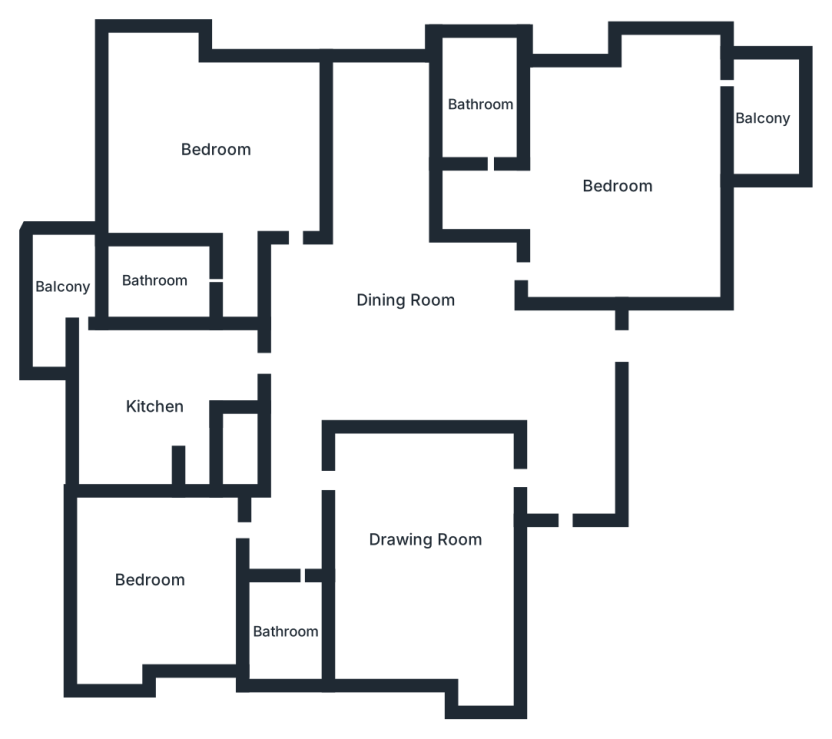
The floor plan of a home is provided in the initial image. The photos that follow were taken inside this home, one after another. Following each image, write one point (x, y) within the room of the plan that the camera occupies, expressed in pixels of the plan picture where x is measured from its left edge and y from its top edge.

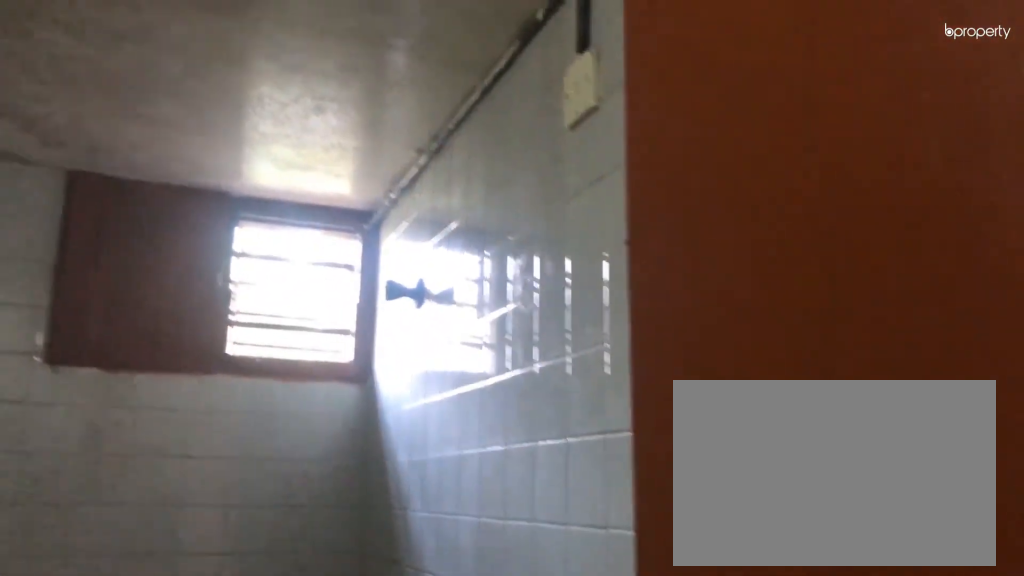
(480, 107)
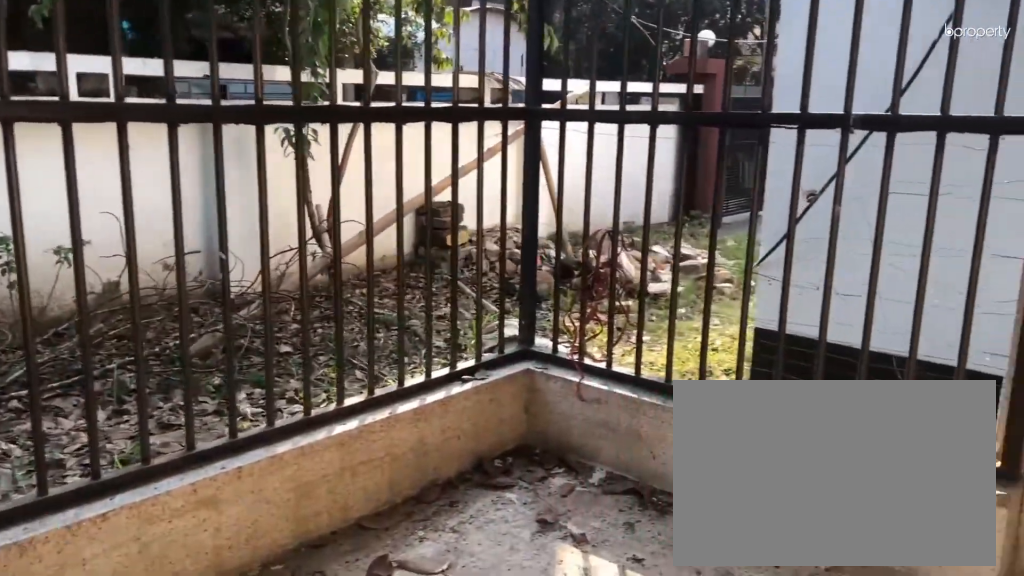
(767, 113)
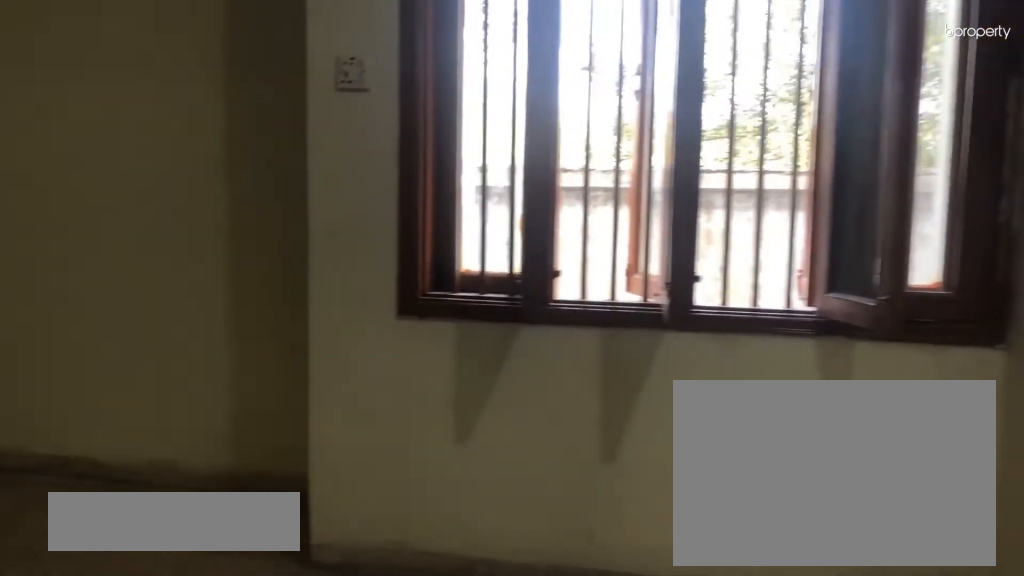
(215, 156)
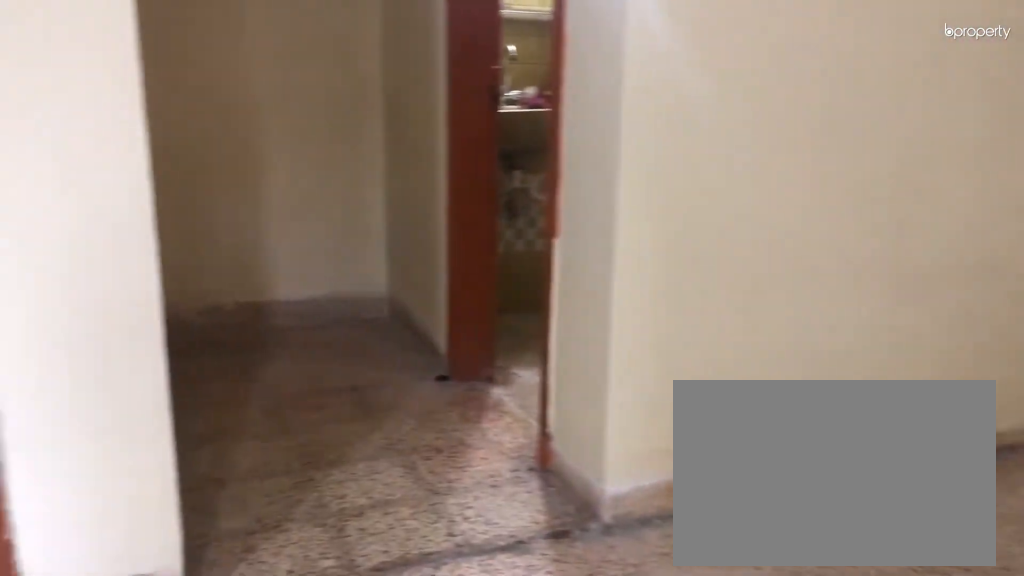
(215, 156)
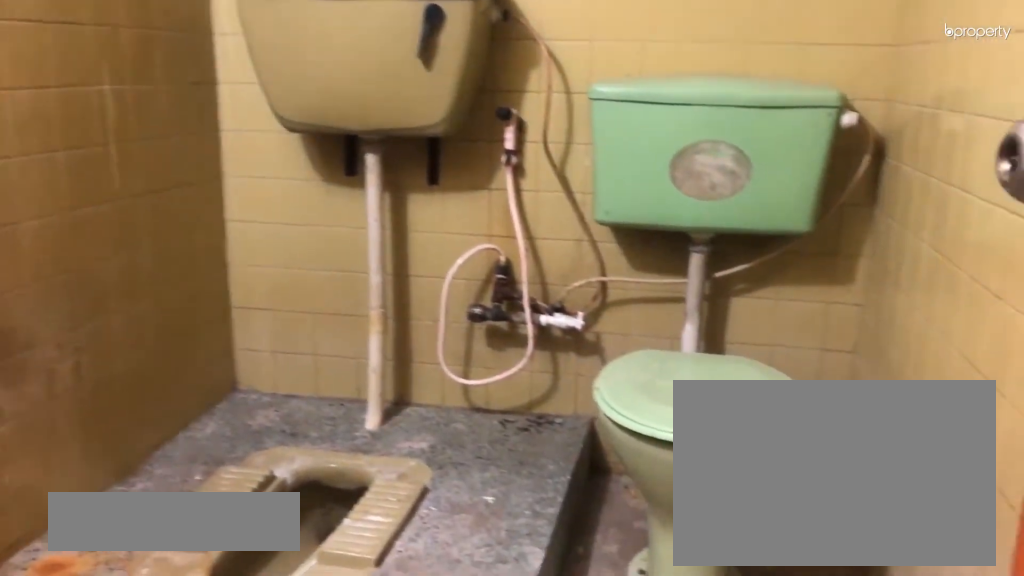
(155, 281)
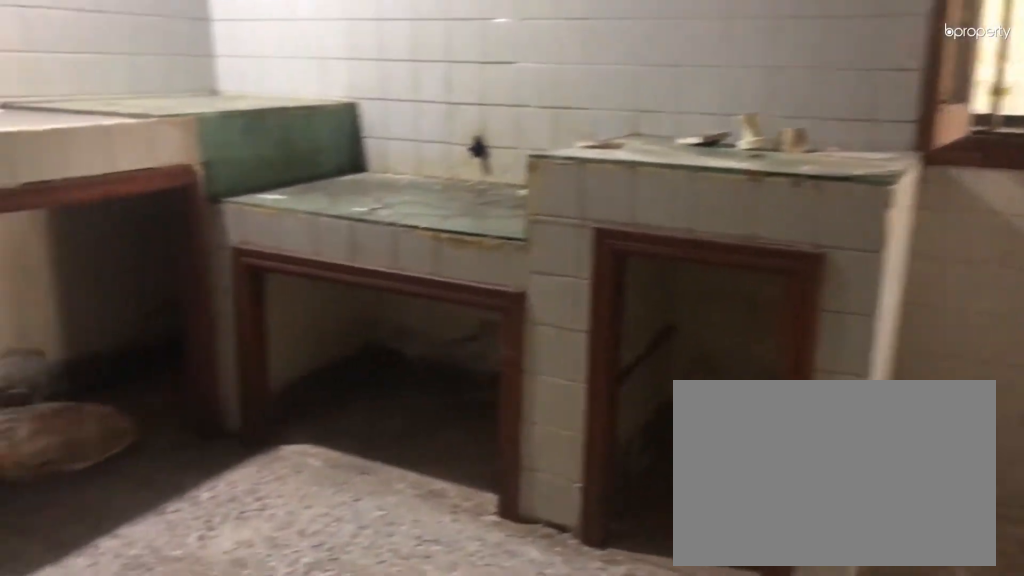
(150, 416)
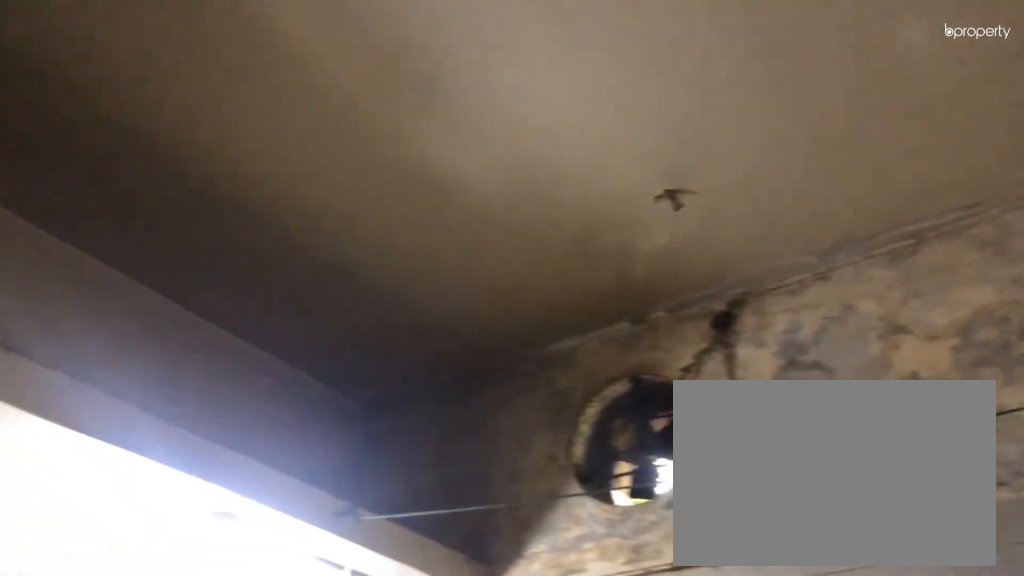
(150, 416)
